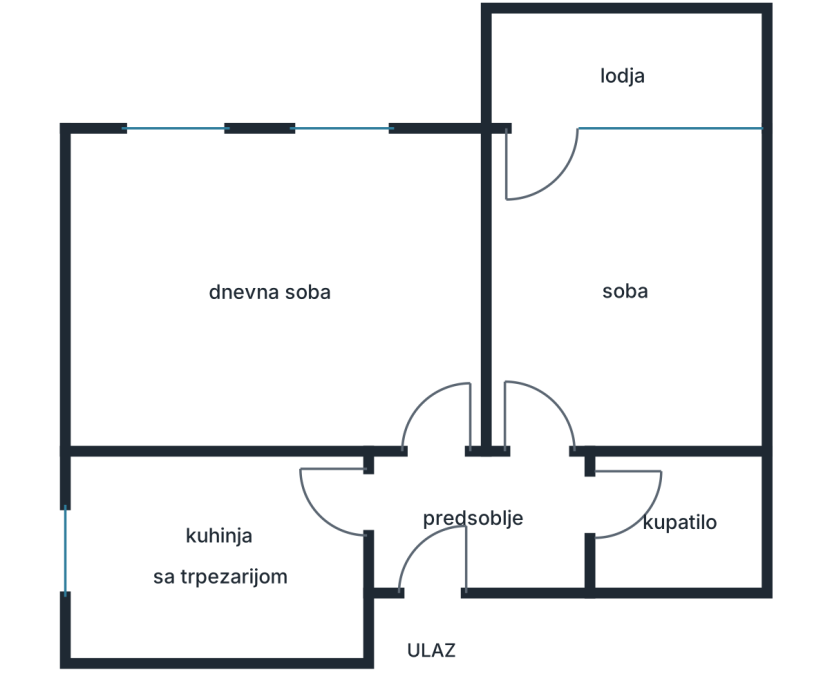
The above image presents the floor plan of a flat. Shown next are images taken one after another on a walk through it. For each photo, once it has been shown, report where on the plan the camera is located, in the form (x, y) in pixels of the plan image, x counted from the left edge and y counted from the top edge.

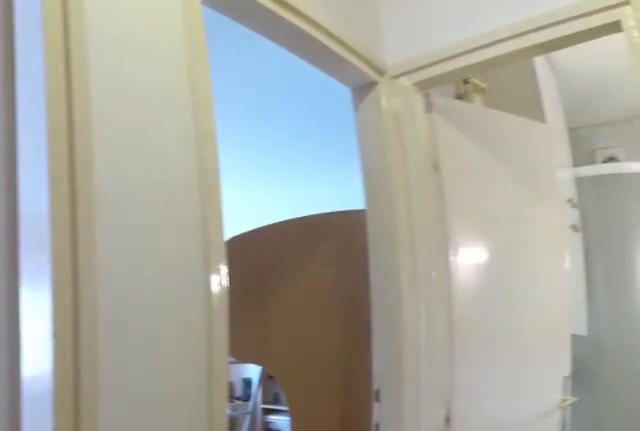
(400, 543)
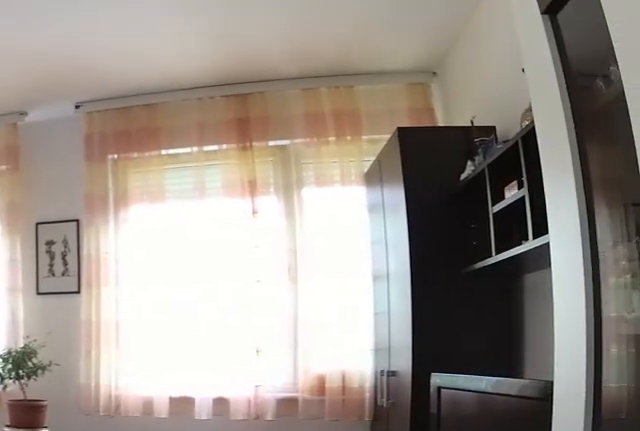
(420, 387)
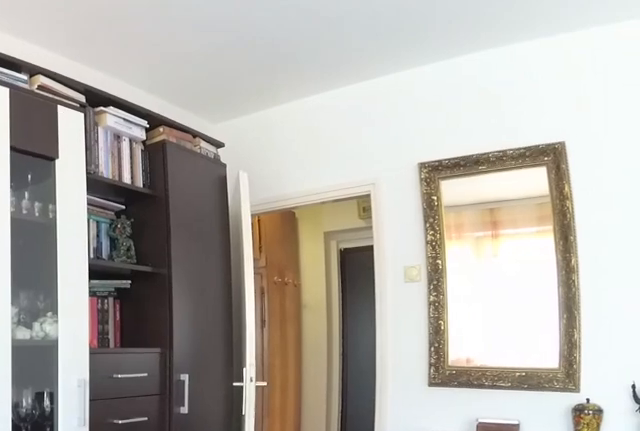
(243, 257)
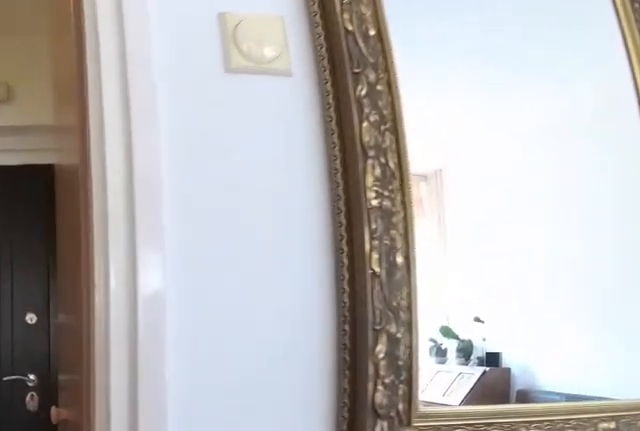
(427, 385)
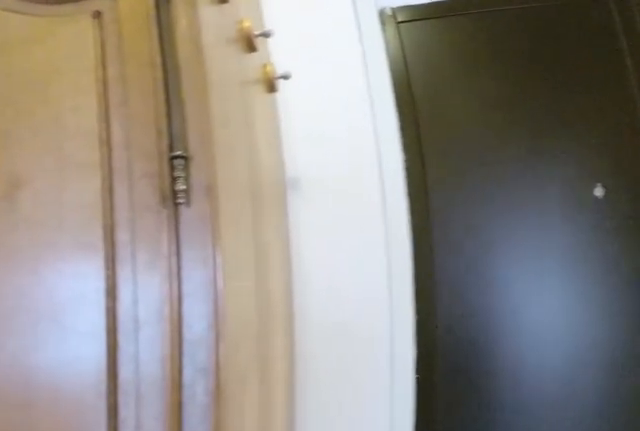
(446, 517)
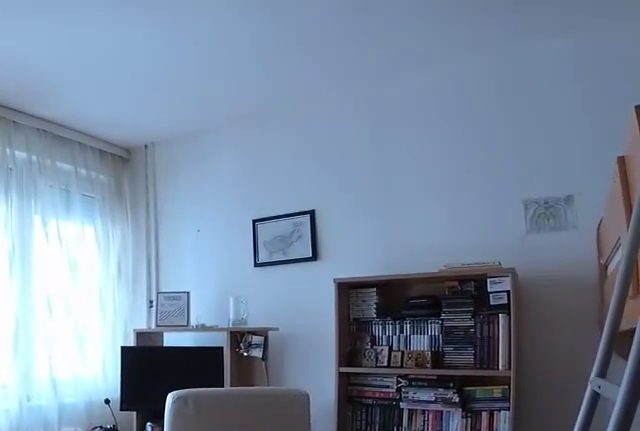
(528, 407)
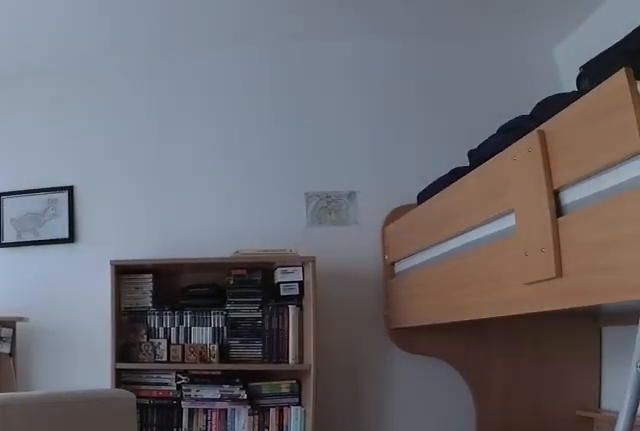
(538, 372)
